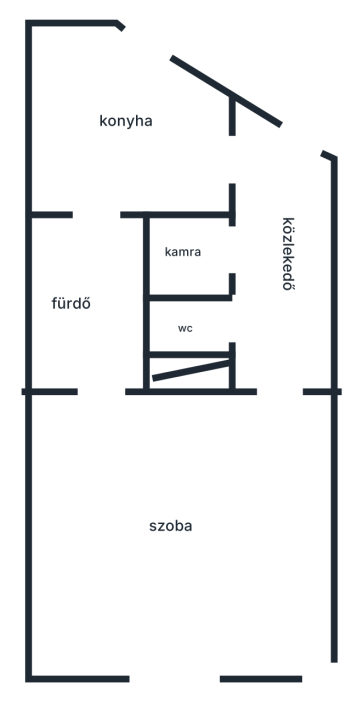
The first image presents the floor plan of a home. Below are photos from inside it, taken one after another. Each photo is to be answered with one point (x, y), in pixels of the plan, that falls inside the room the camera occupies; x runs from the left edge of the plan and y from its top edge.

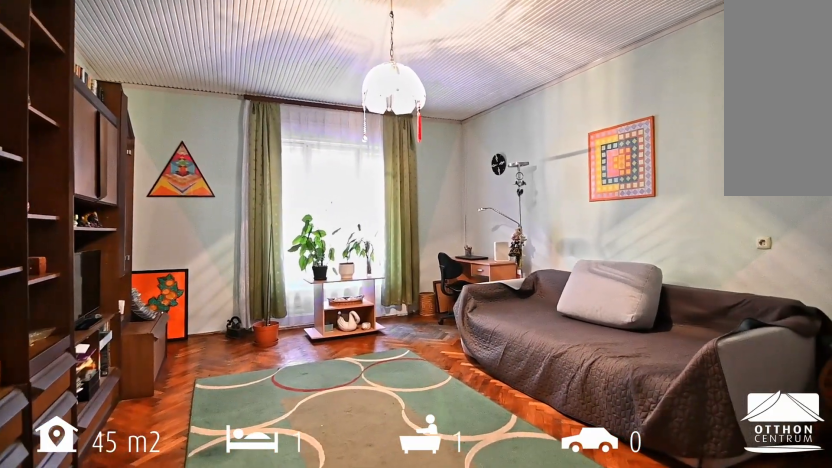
(174, 506)
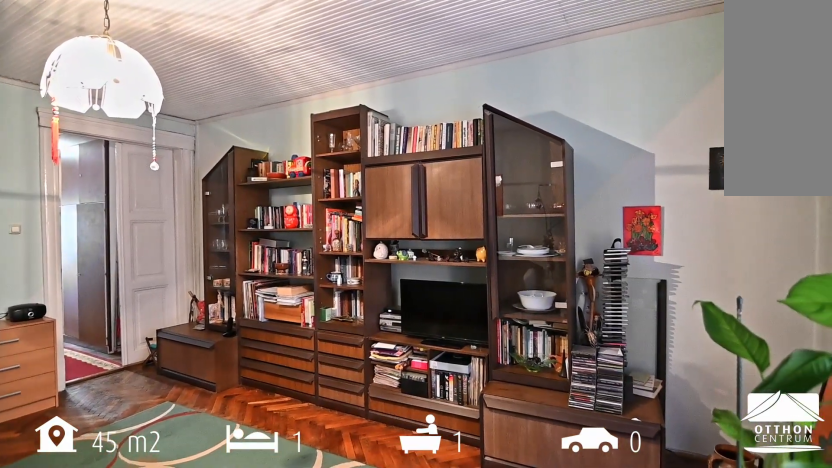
(173, 506)
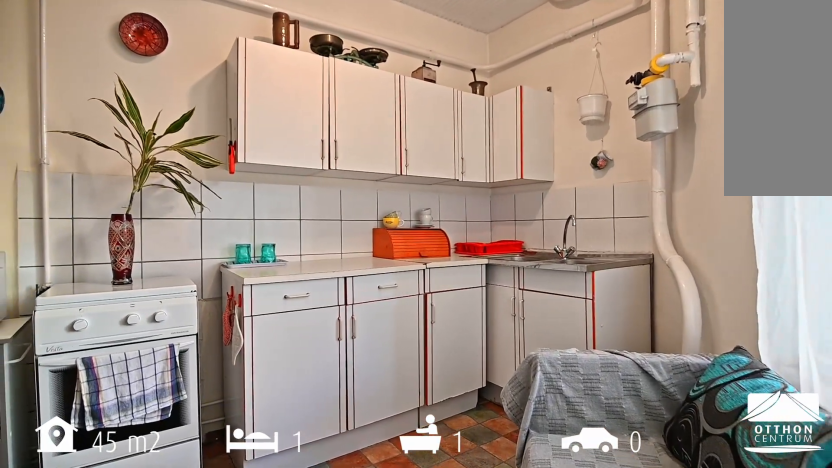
(124, 139)
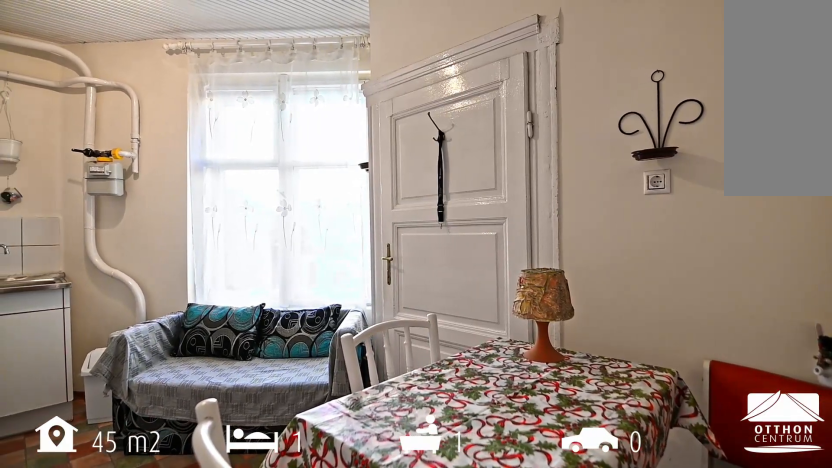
(124, 139)
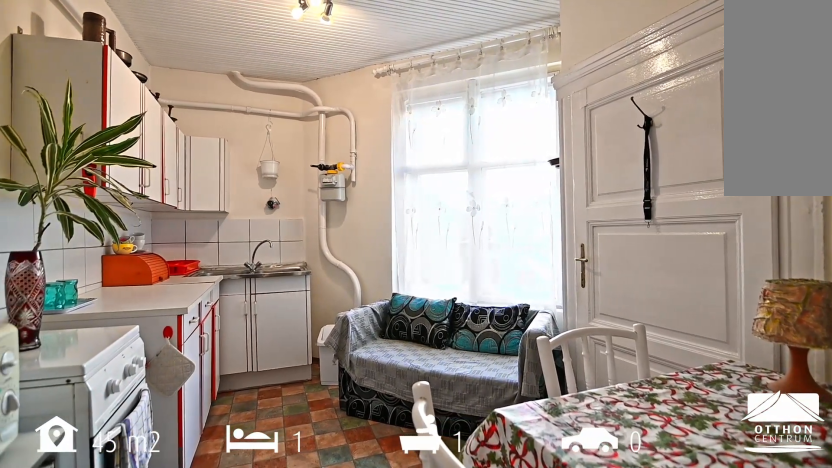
(124, 139)
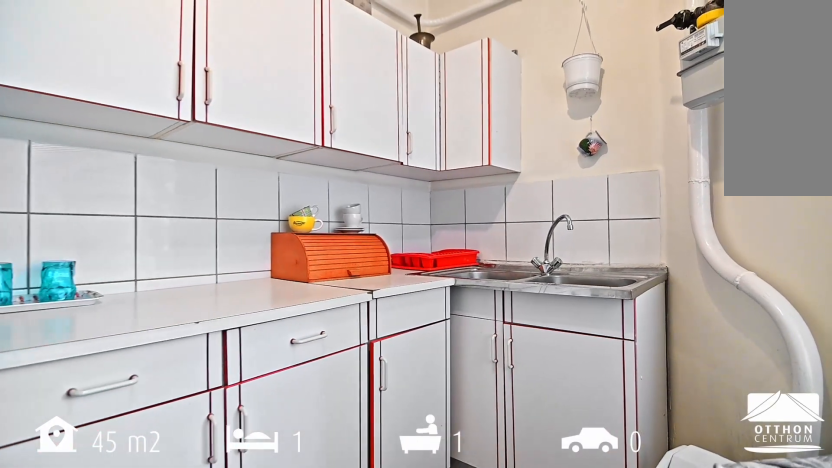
(124, 139)
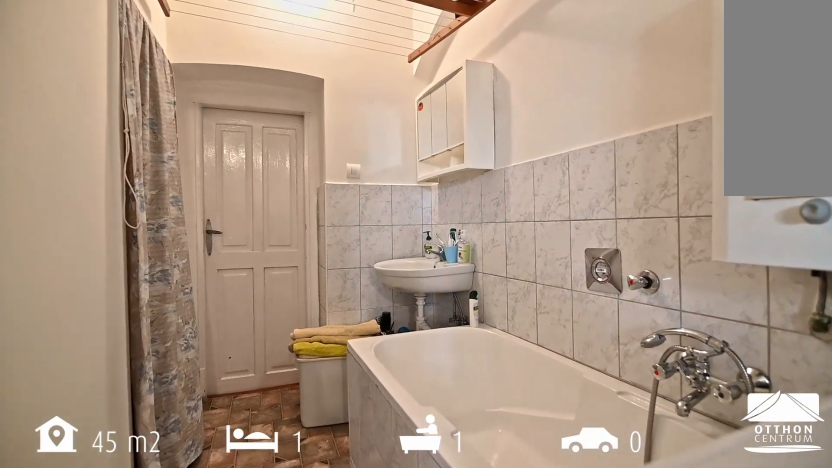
(91, 304)
